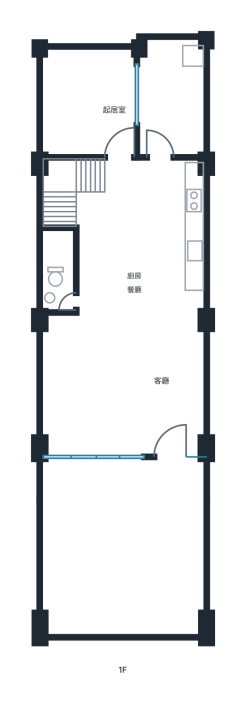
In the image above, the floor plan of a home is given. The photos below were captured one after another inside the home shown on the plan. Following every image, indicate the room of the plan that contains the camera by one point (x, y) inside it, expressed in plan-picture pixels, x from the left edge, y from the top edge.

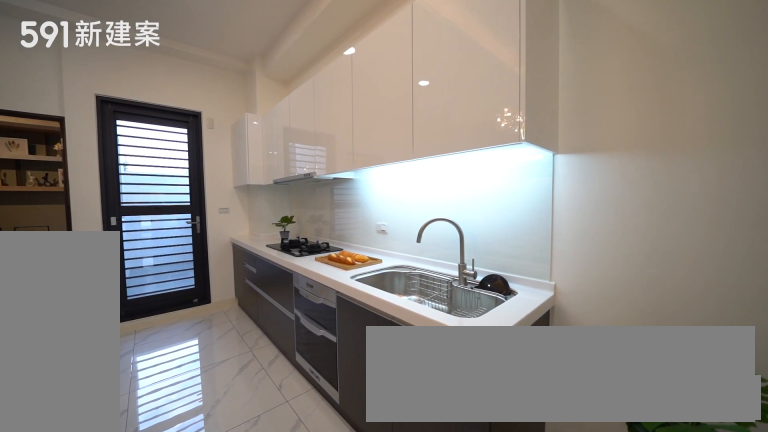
(178, 231)
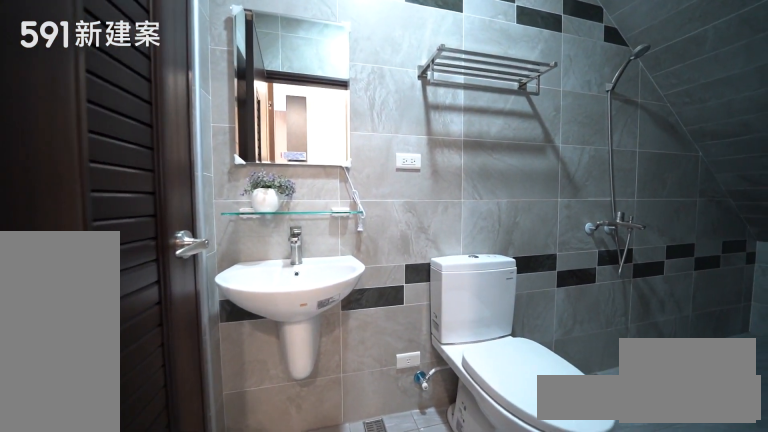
(56, 270)
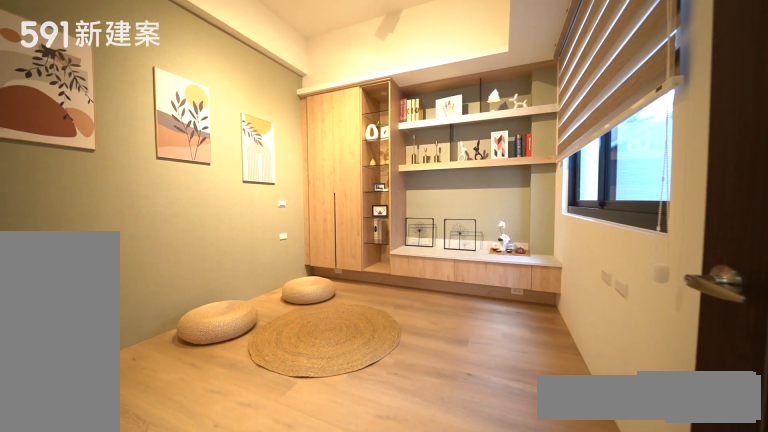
(85, 98)
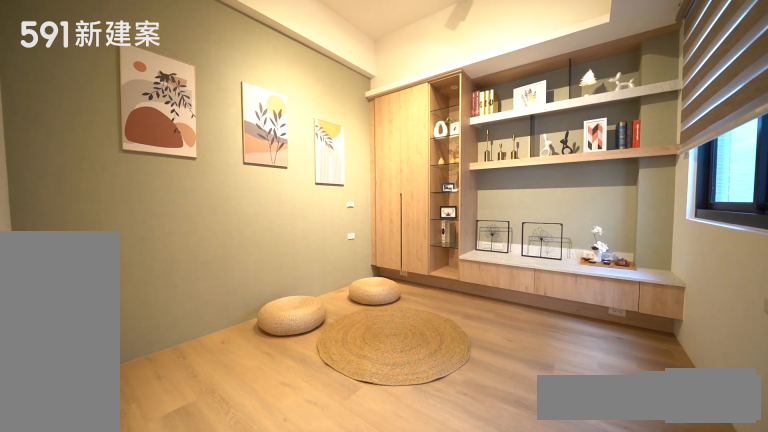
(85, 98)
